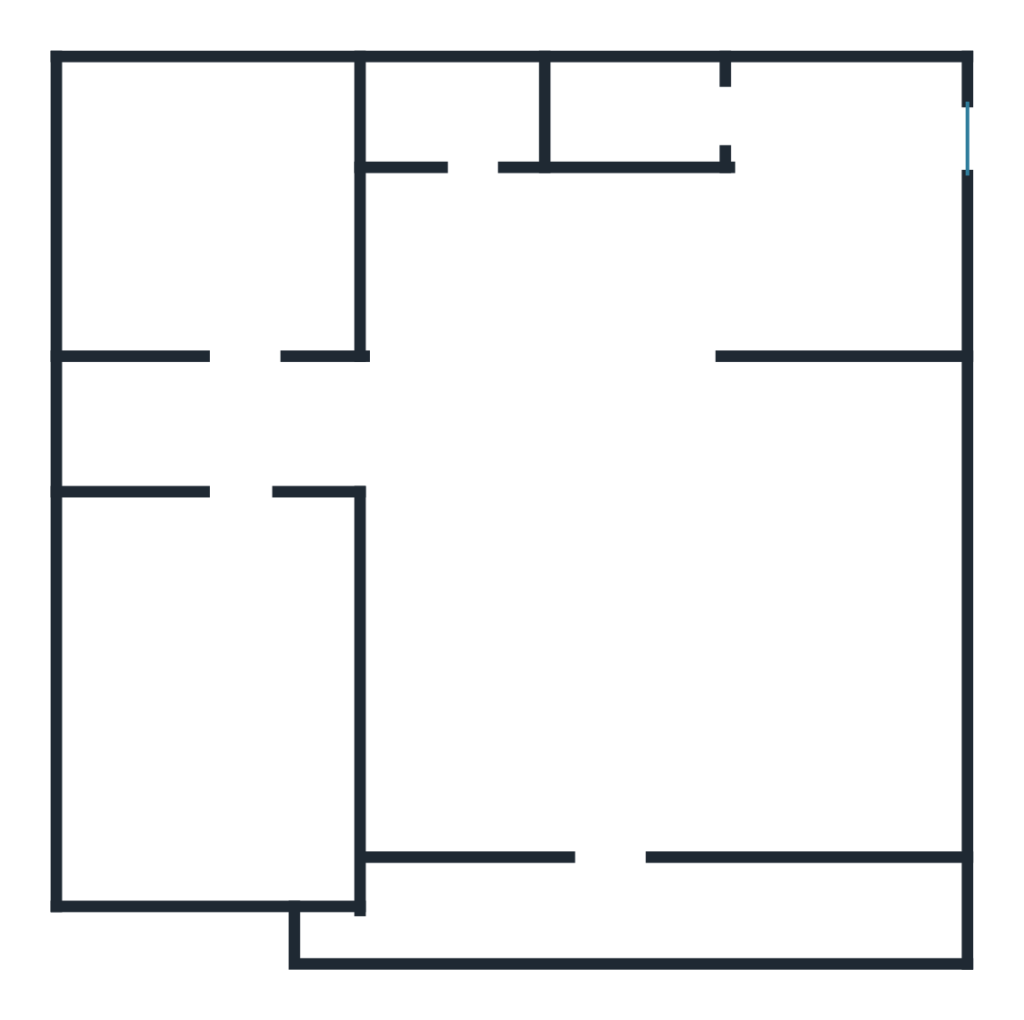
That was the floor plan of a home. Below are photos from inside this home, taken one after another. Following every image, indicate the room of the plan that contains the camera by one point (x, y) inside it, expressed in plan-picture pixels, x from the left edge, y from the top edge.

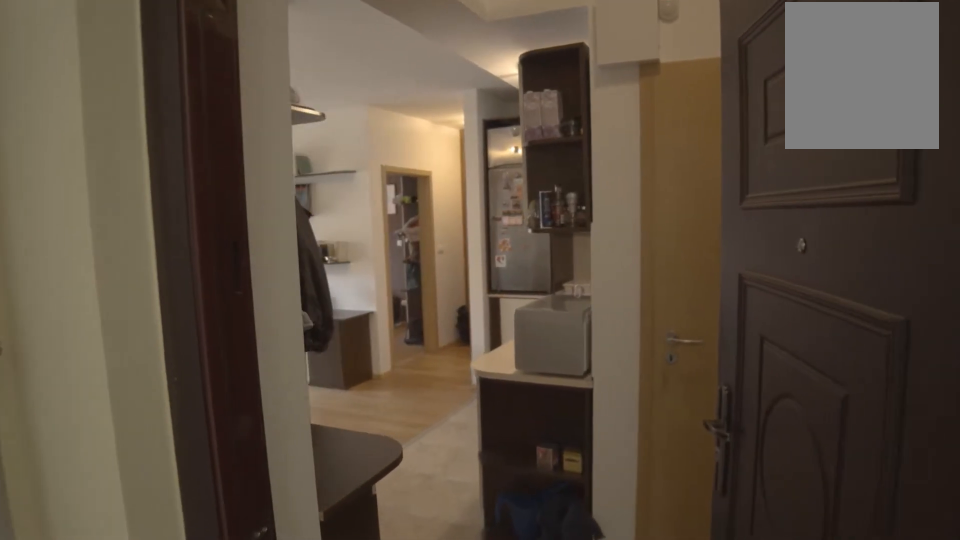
(854, 142)
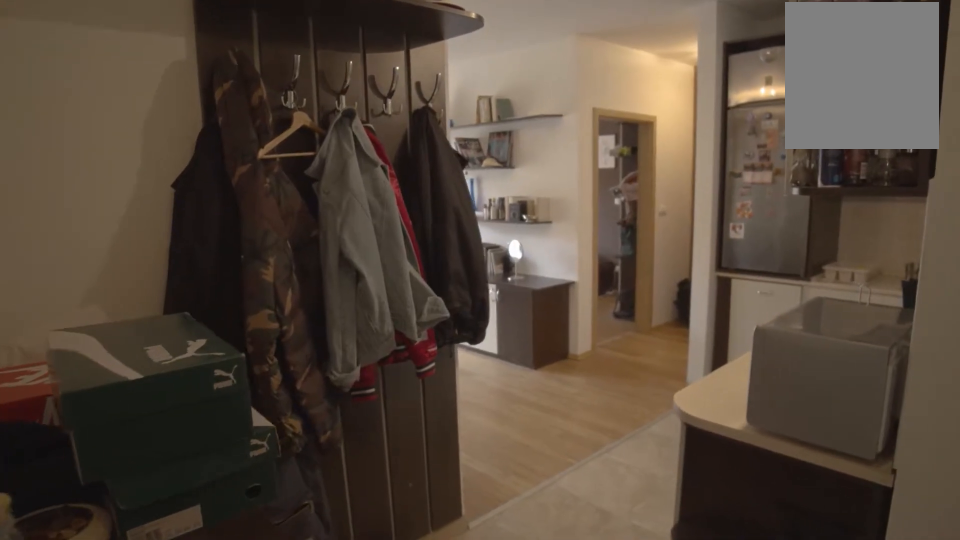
(853, 142)
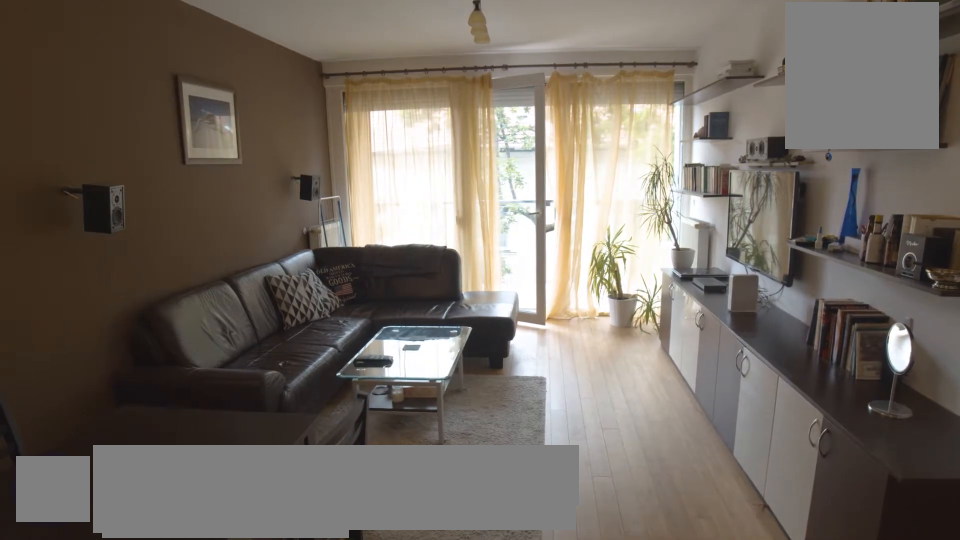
(678, 583)
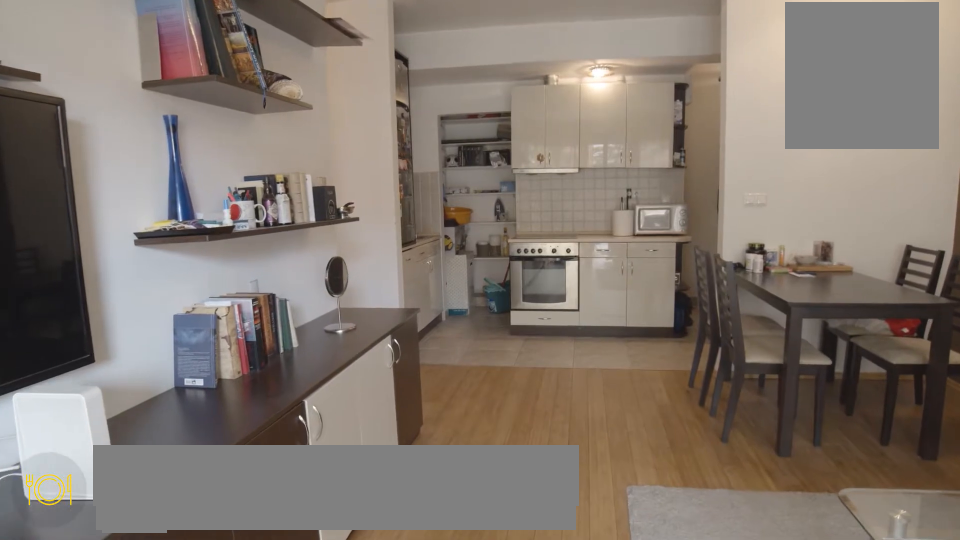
(678, 585)
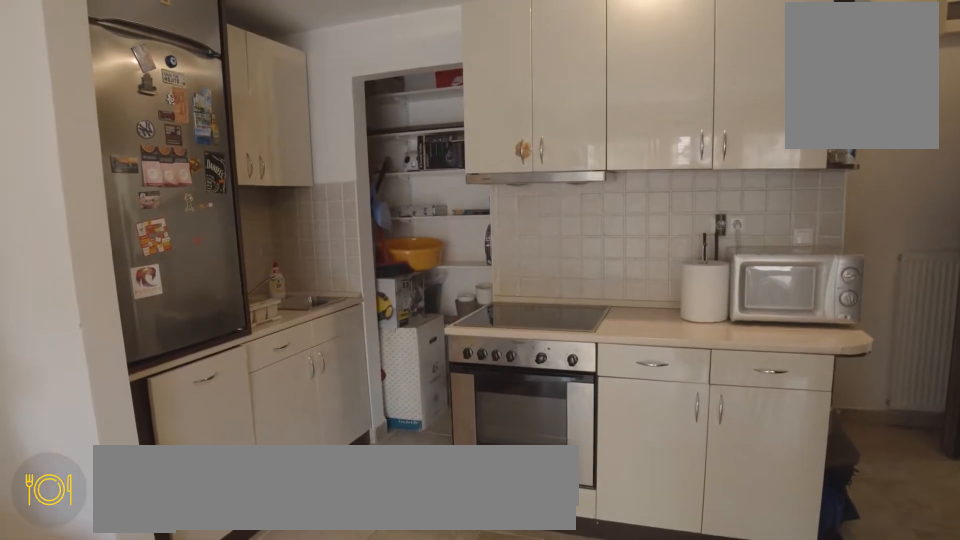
(557, 321)
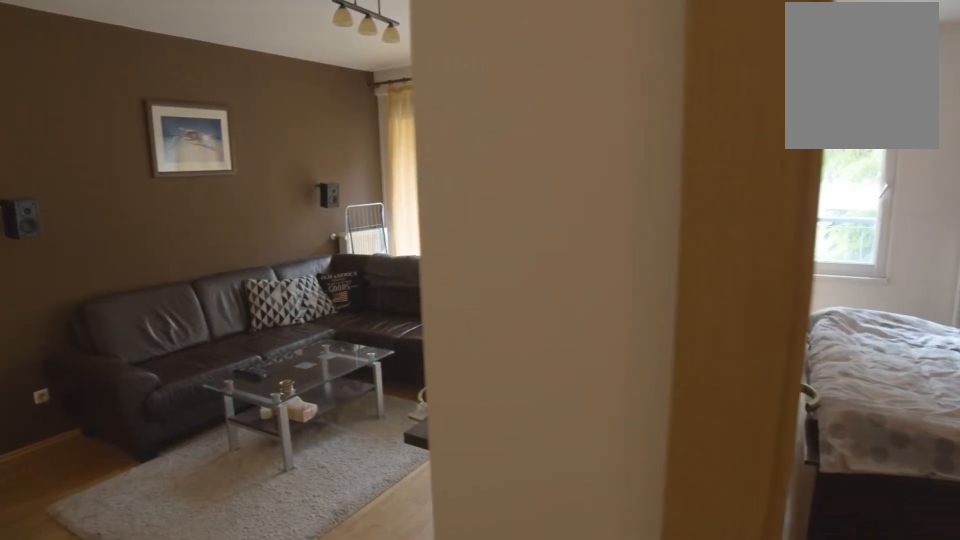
(217, 684)
